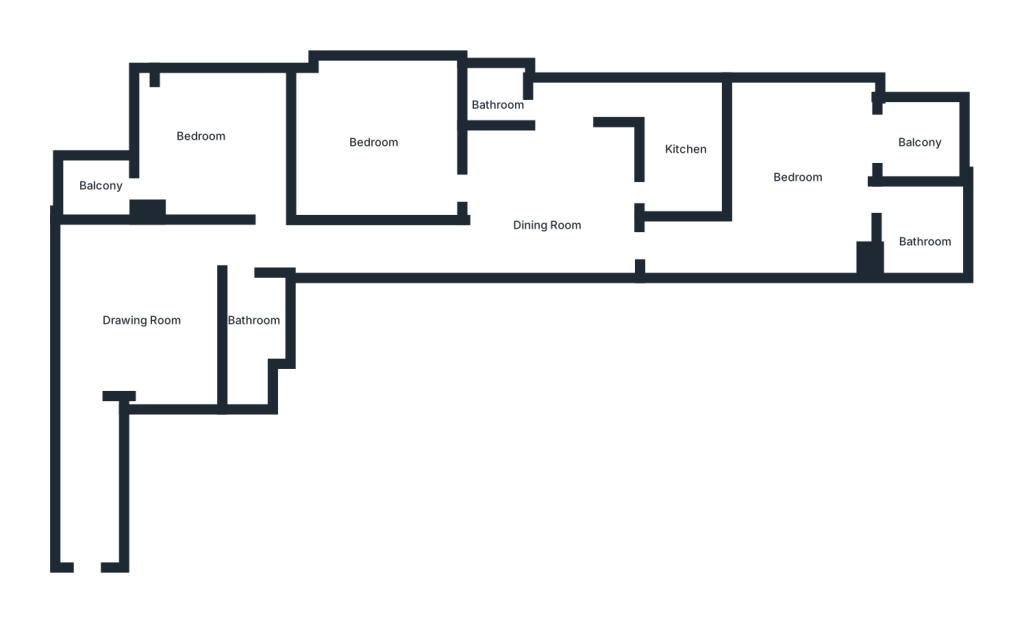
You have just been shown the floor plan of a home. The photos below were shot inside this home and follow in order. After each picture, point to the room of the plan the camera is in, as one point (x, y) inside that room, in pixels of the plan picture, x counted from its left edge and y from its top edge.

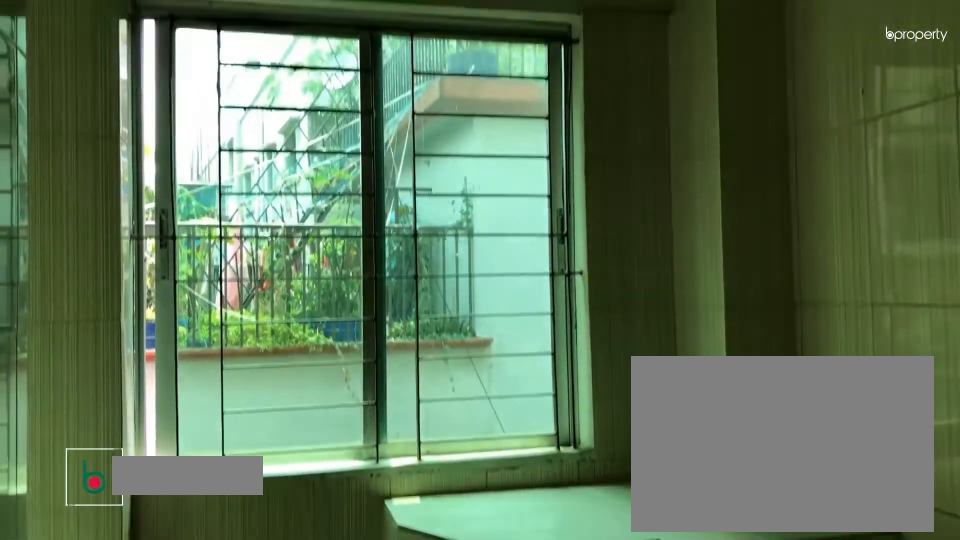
(684, 148)
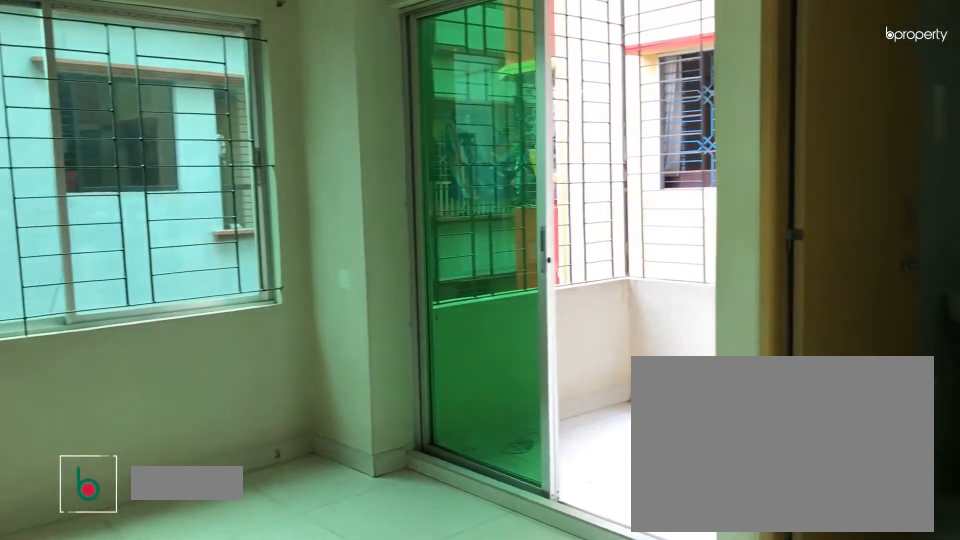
(815, 176)
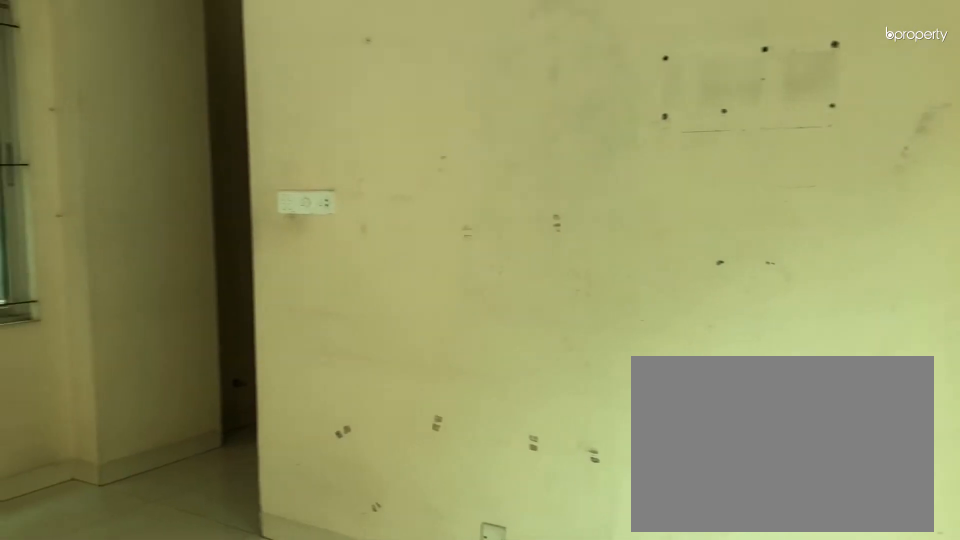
(815, 176)
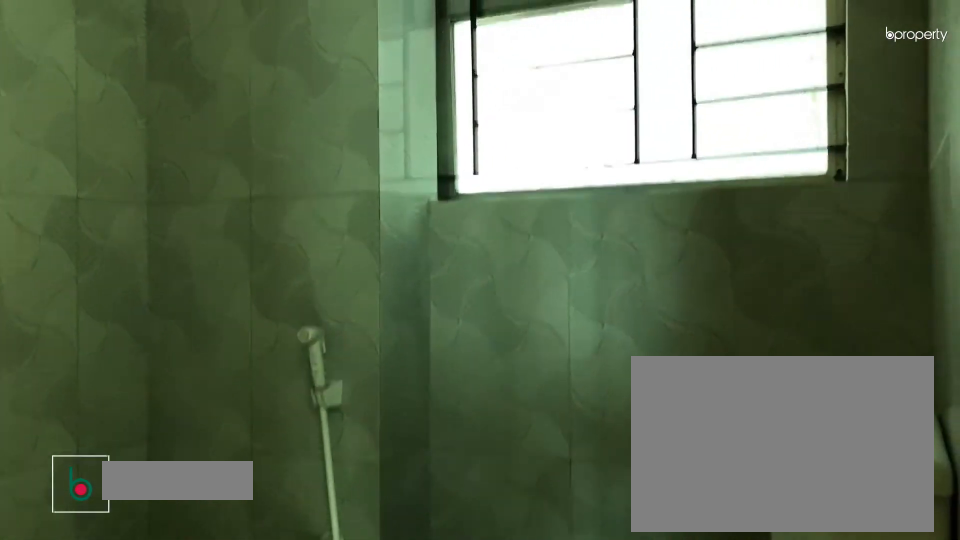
(922, 231)
